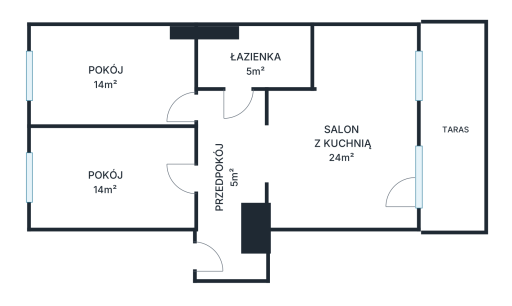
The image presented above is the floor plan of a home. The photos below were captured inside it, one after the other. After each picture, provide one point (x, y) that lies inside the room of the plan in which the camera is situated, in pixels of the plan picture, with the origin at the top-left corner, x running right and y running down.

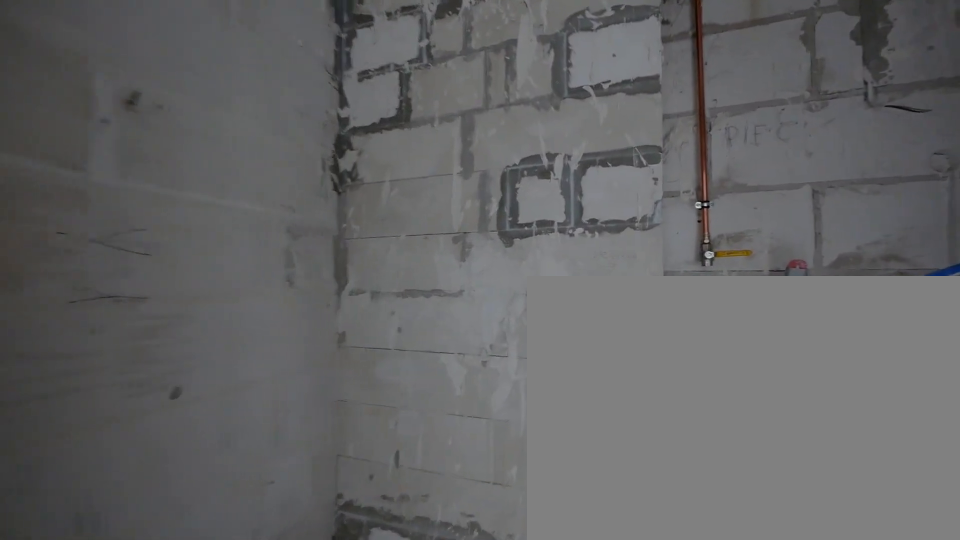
(256, 59)
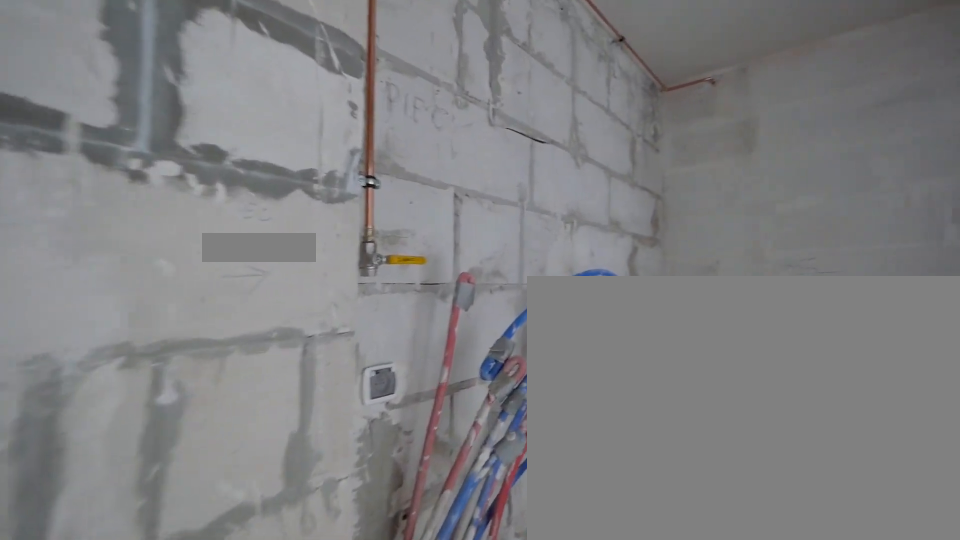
(256, 59)
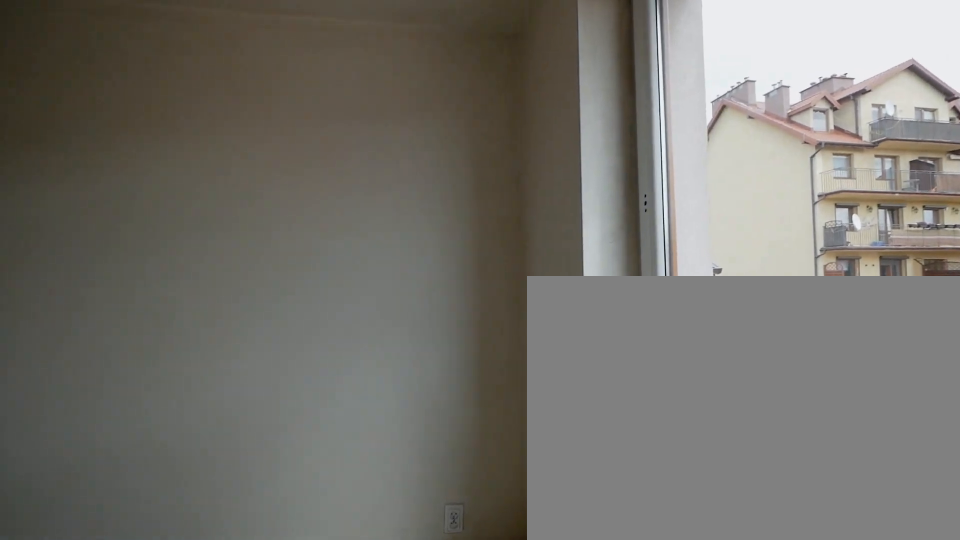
(112, 78)
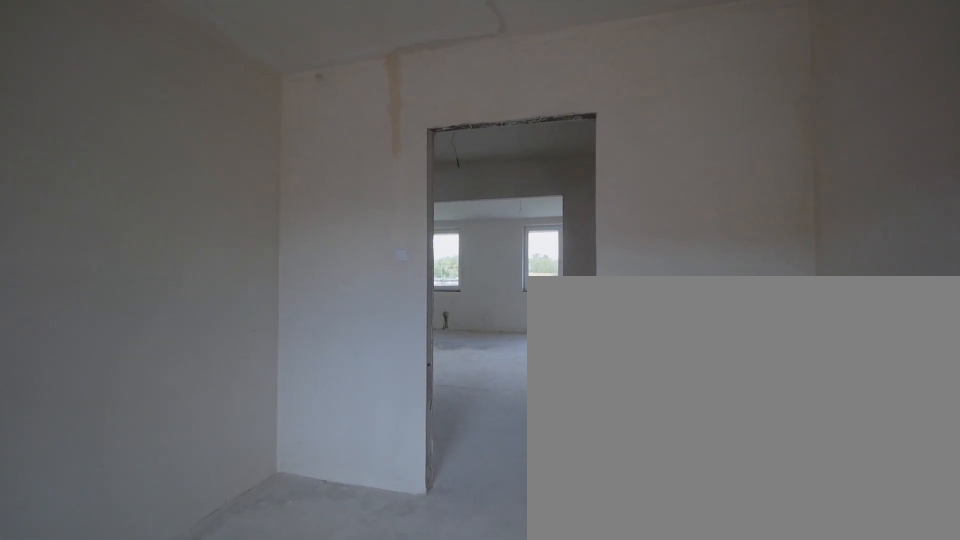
(112, 178)
